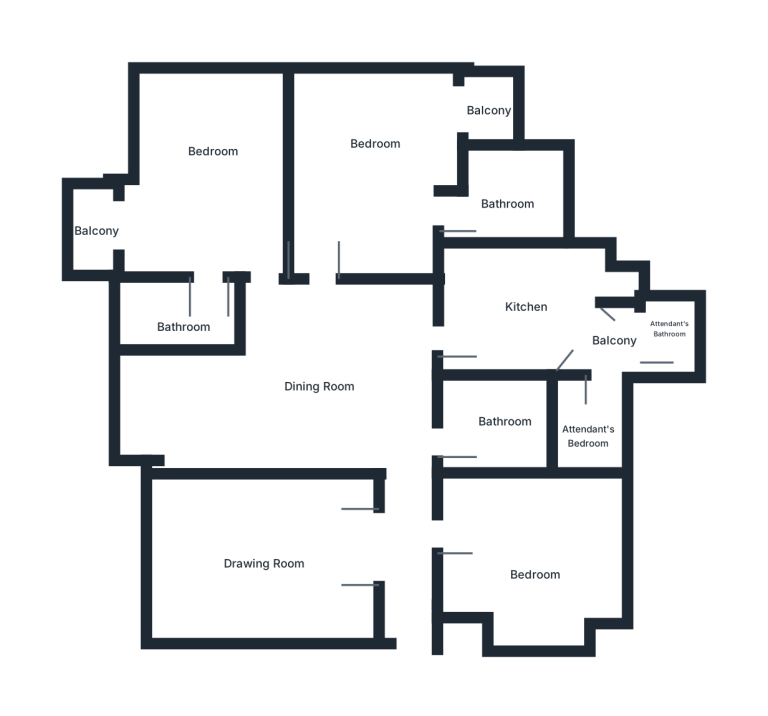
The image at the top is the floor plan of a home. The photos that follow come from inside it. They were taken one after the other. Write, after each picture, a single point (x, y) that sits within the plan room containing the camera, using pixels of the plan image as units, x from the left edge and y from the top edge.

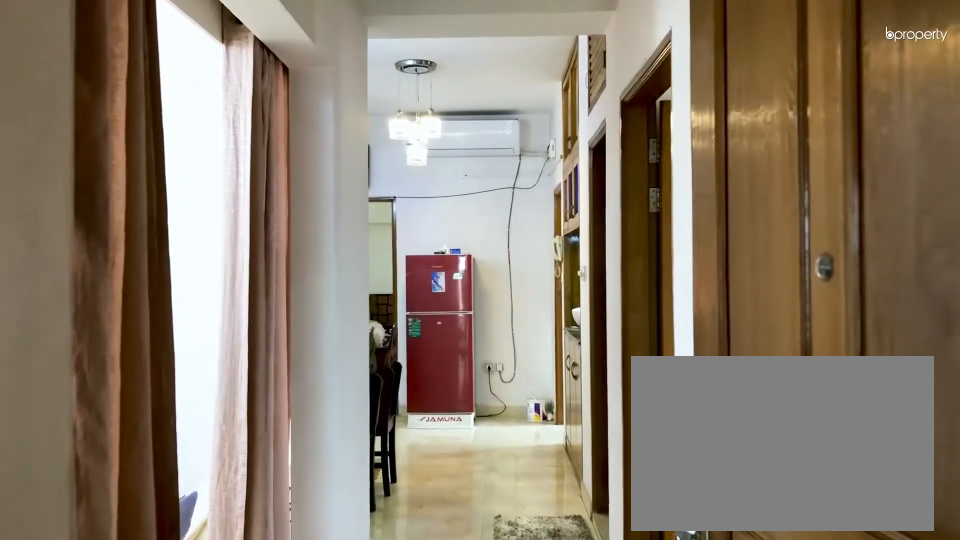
(414, 609)
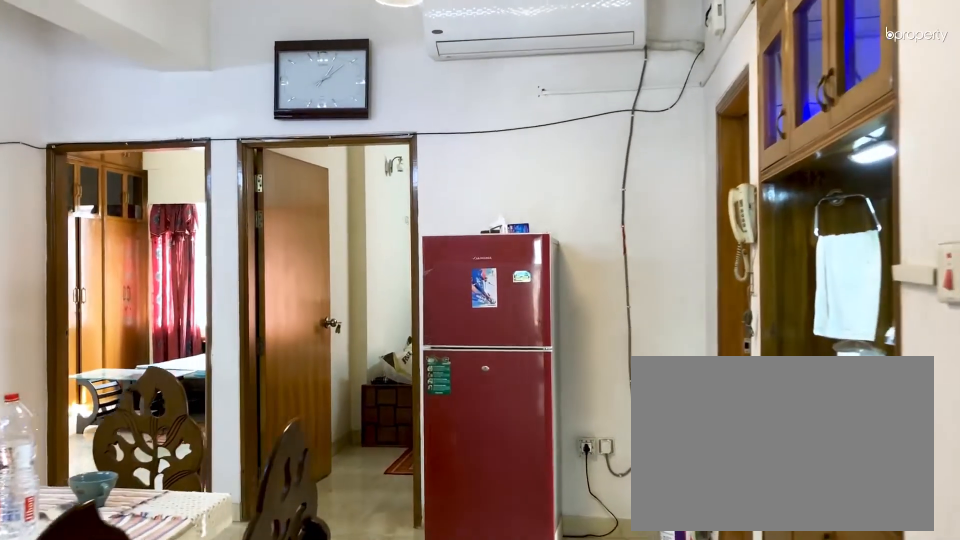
(317, 392)
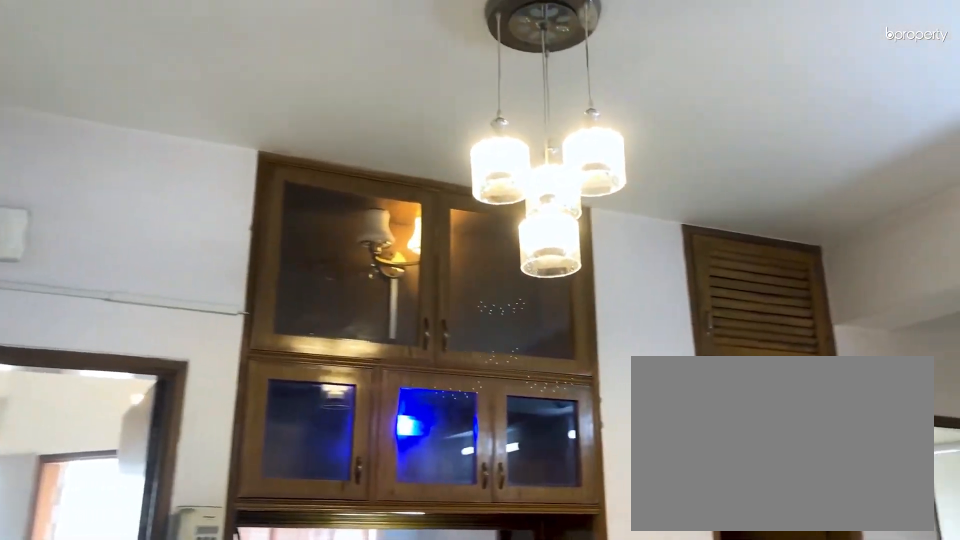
(316, 392)
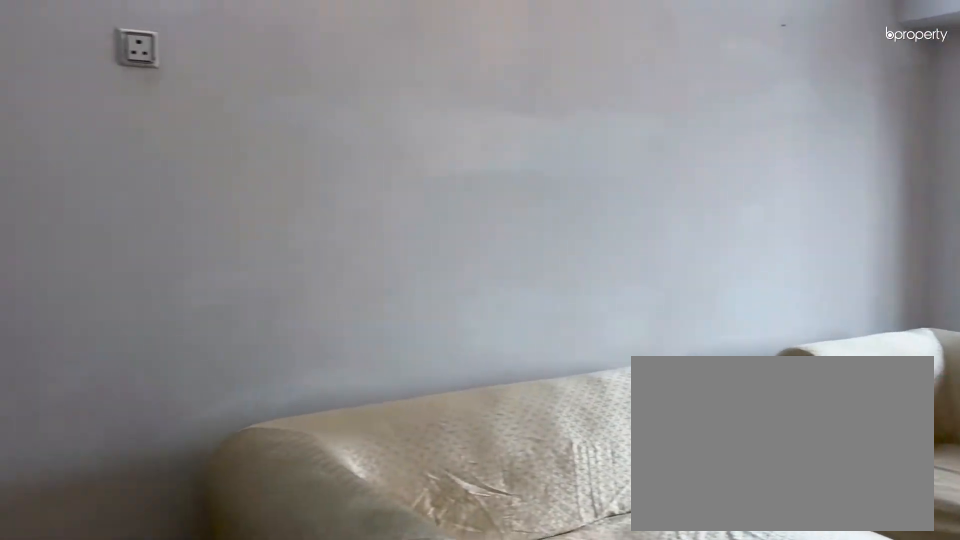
(254, 581)
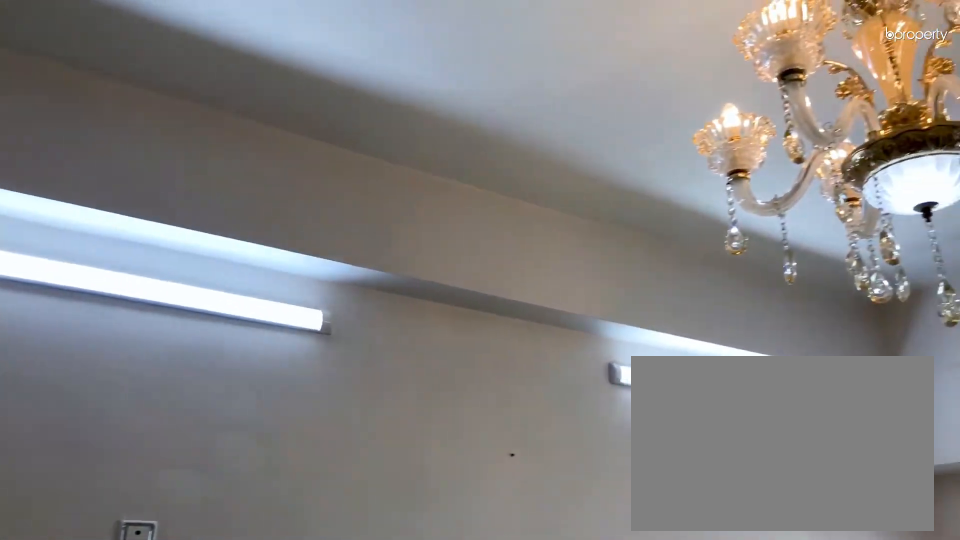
(254, 581)
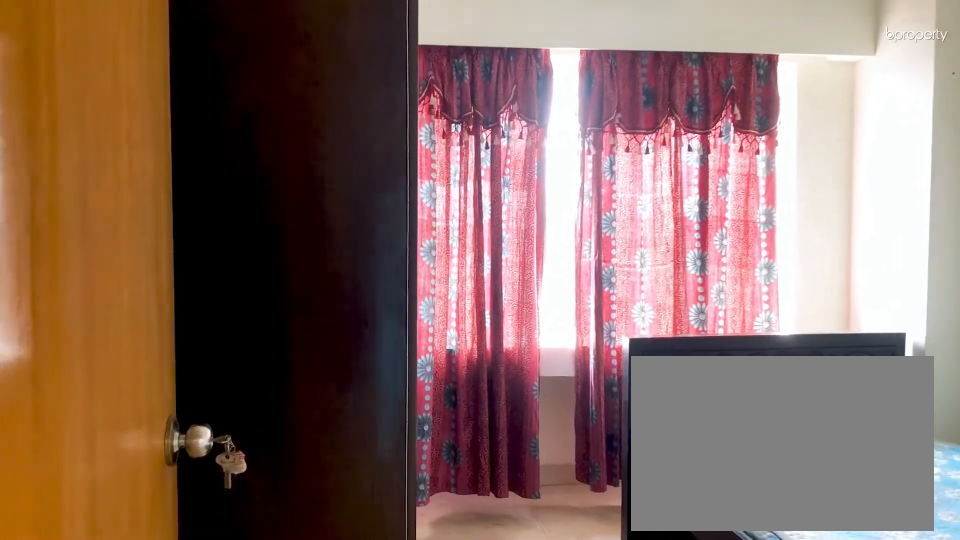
(476, 546)
